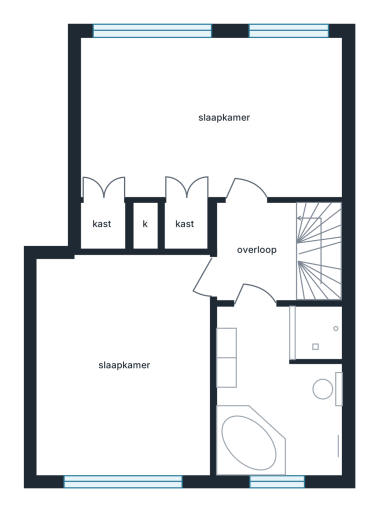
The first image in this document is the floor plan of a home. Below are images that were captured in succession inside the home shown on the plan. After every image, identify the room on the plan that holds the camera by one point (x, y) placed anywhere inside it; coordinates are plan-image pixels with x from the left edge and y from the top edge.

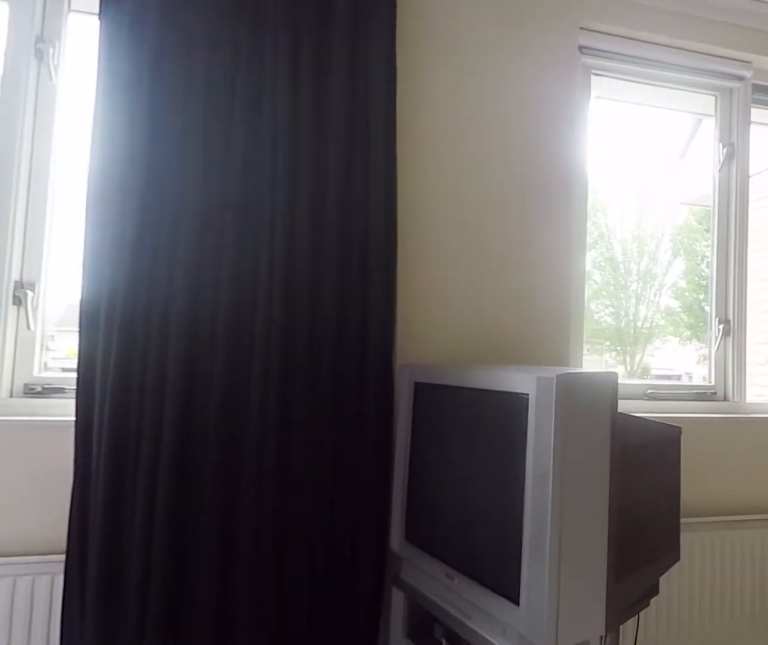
(212, 117)
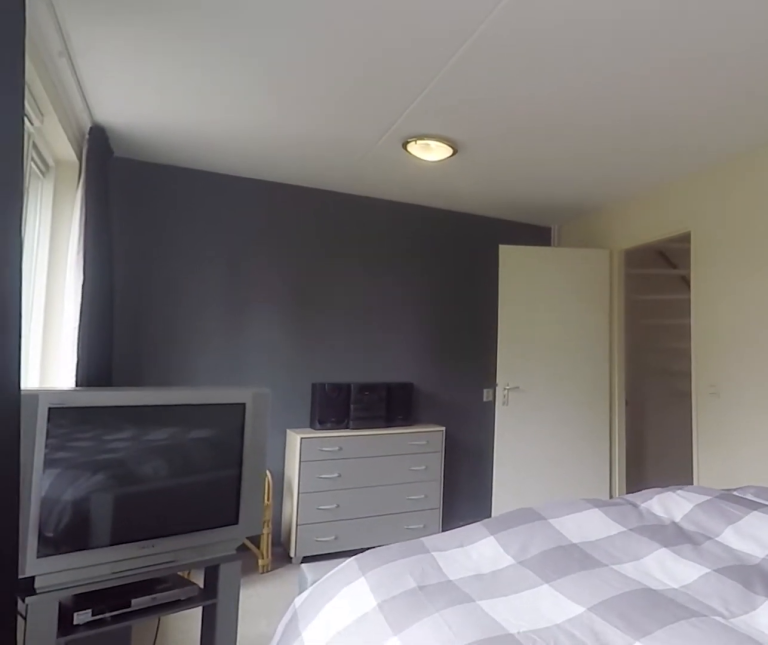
(212, 117)
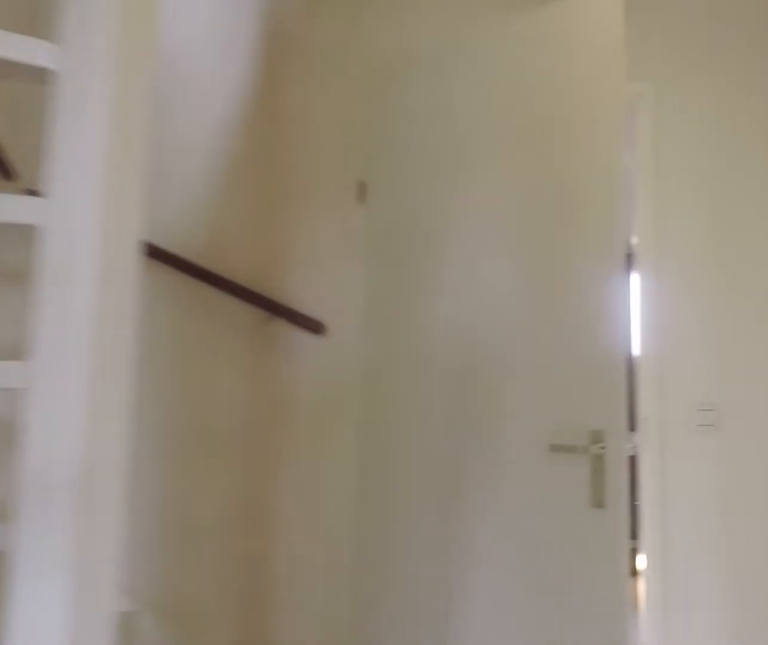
(257, 253)
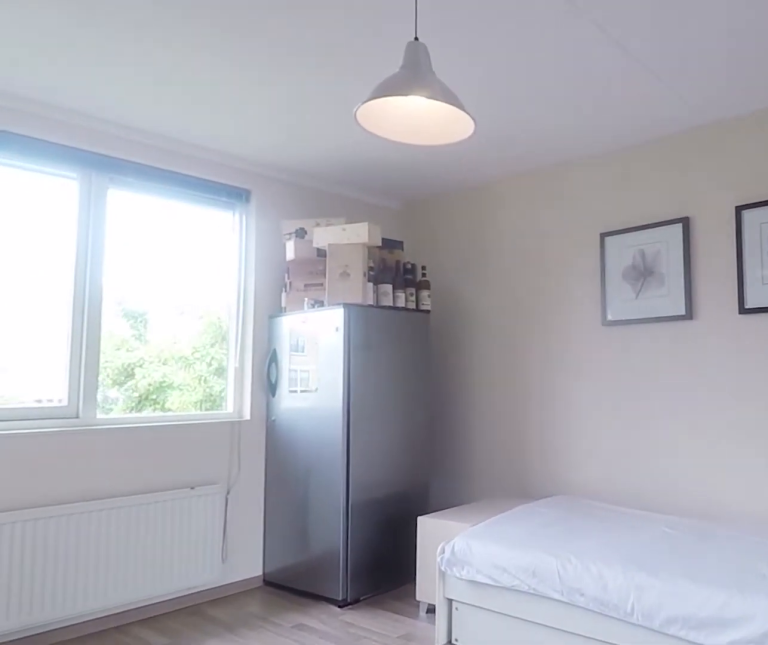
(124, 367)
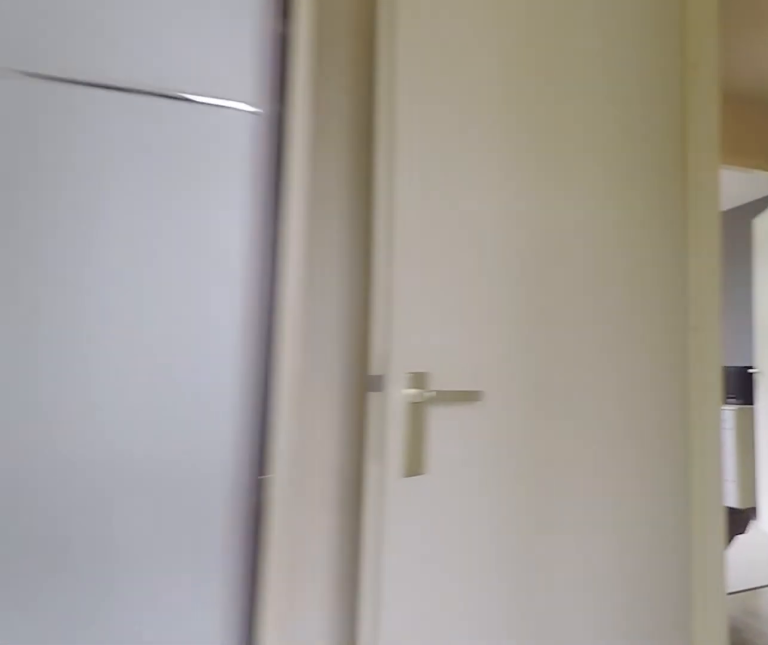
(124, 367)
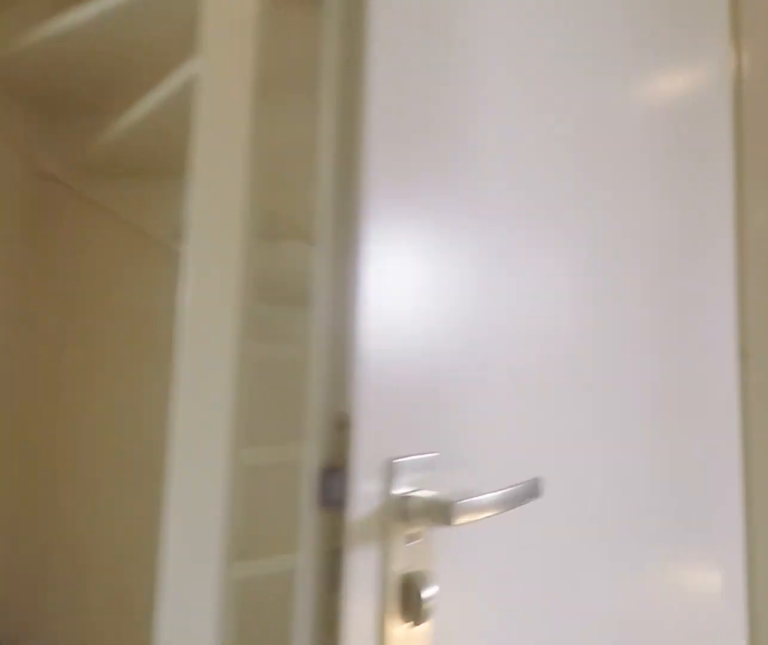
(256, 253)
